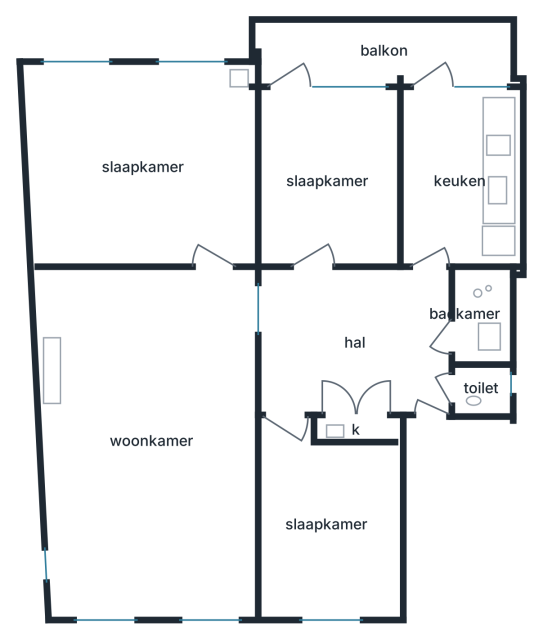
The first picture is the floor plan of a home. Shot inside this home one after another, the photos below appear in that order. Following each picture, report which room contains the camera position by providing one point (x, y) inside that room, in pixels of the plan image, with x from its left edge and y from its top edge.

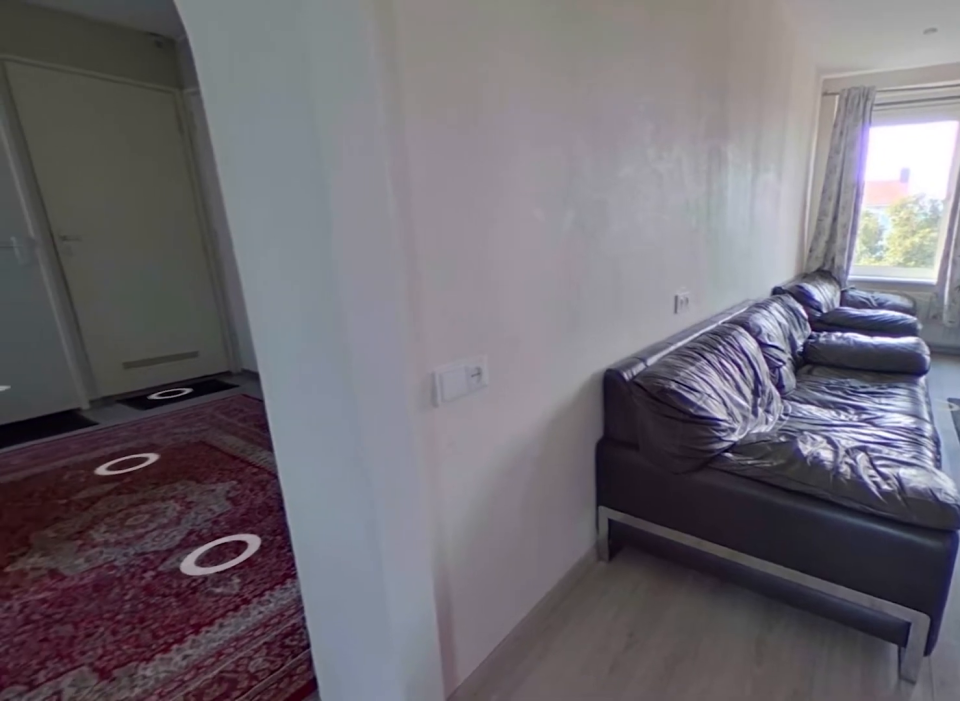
(152, 441)
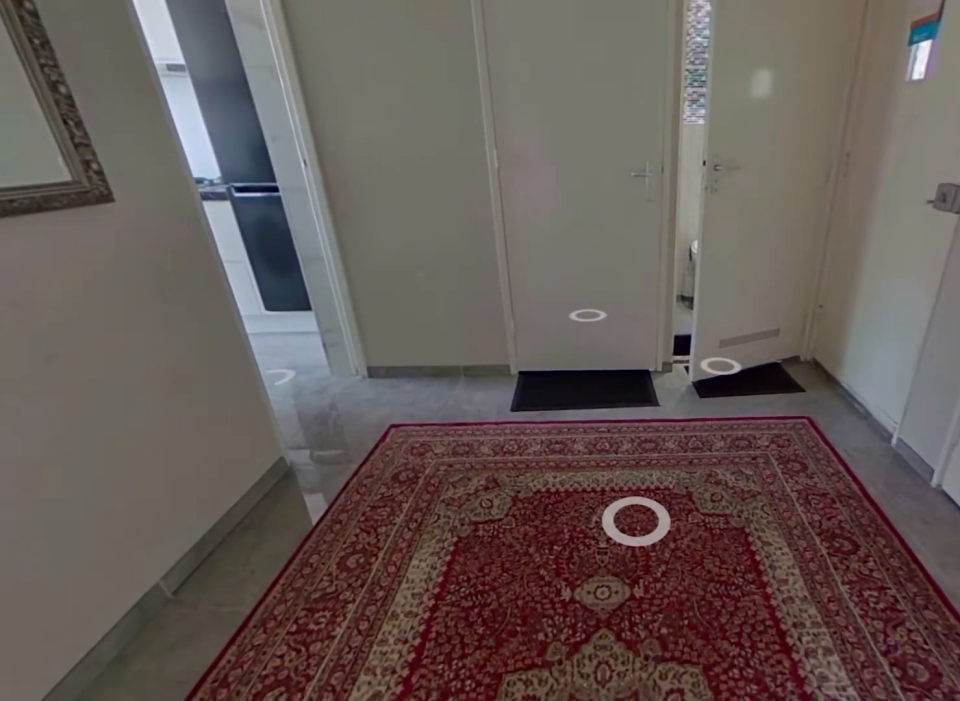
(353, 337)
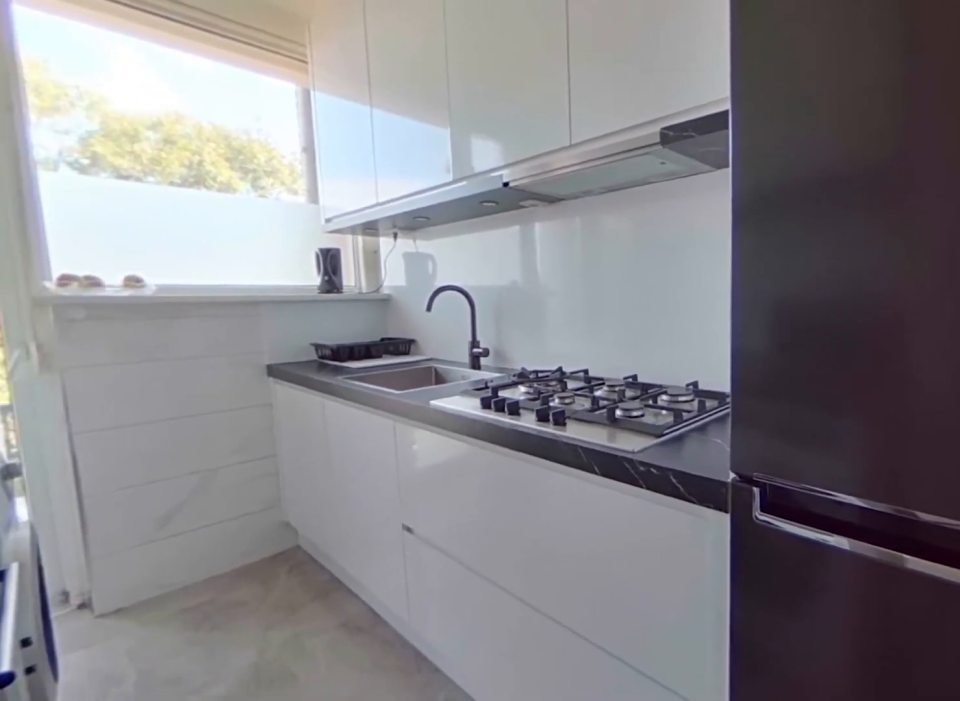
(458, 178)
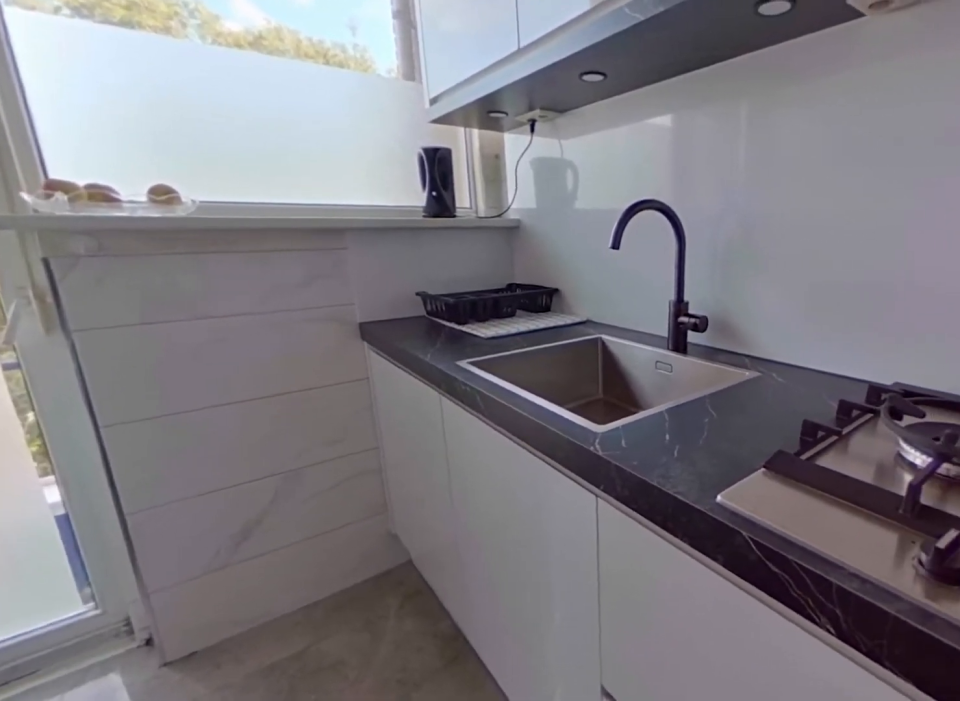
(458, 178)
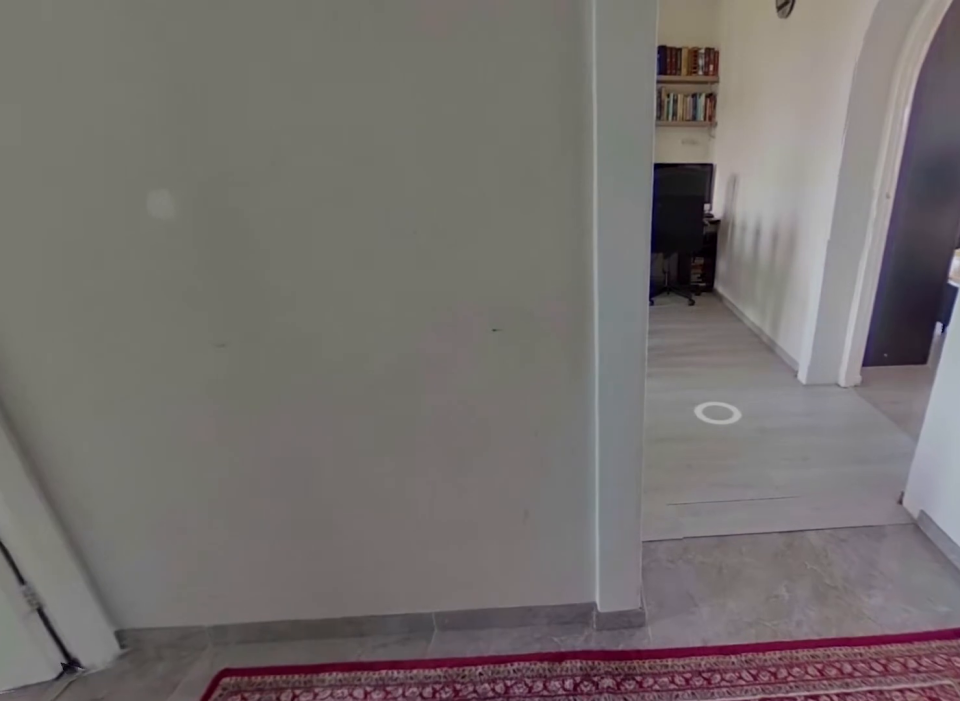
(353, 338)
